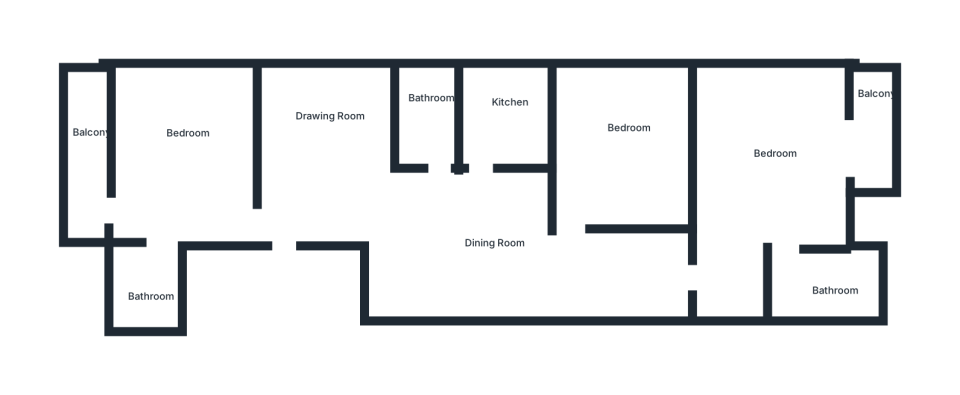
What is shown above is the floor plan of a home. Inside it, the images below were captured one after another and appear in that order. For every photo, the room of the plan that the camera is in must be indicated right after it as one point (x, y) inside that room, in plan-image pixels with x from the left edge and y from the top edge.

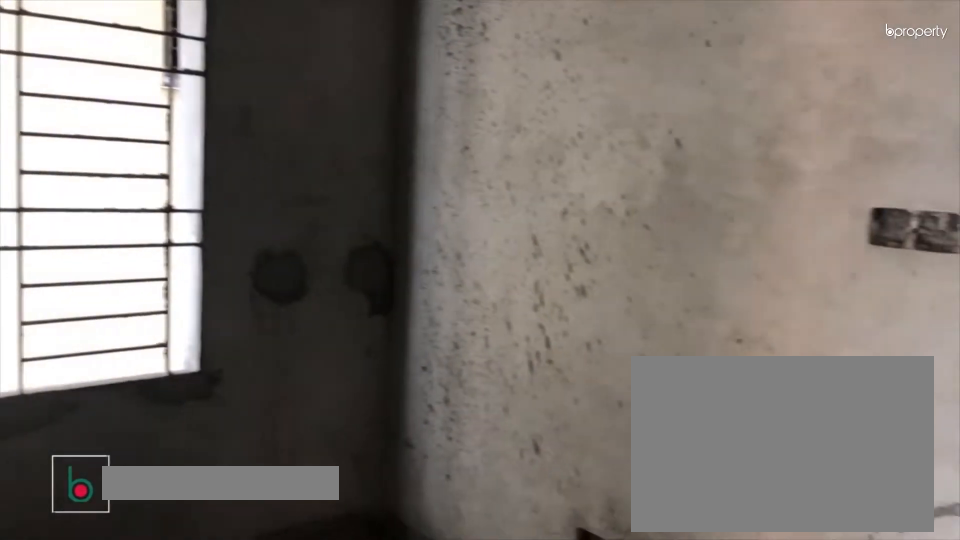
(335, 170)
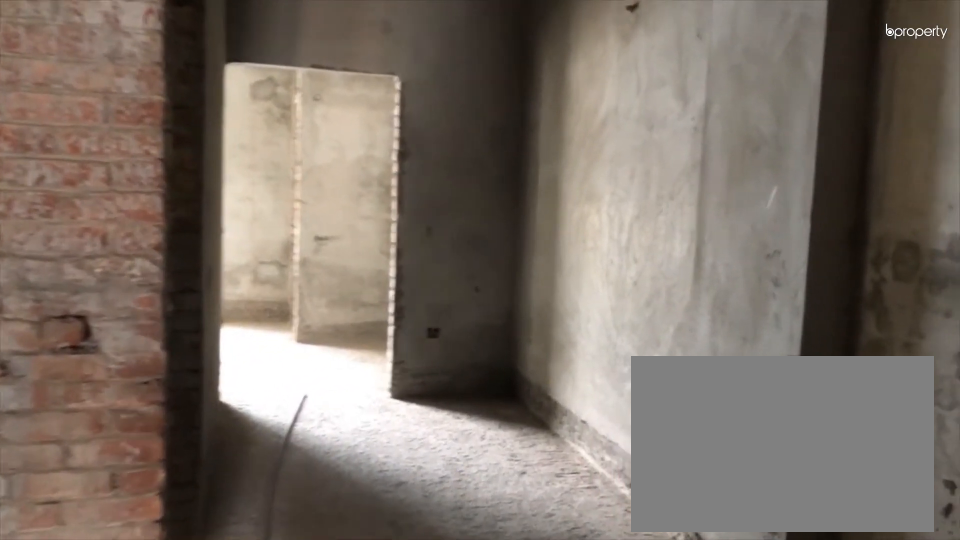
(465, 215)
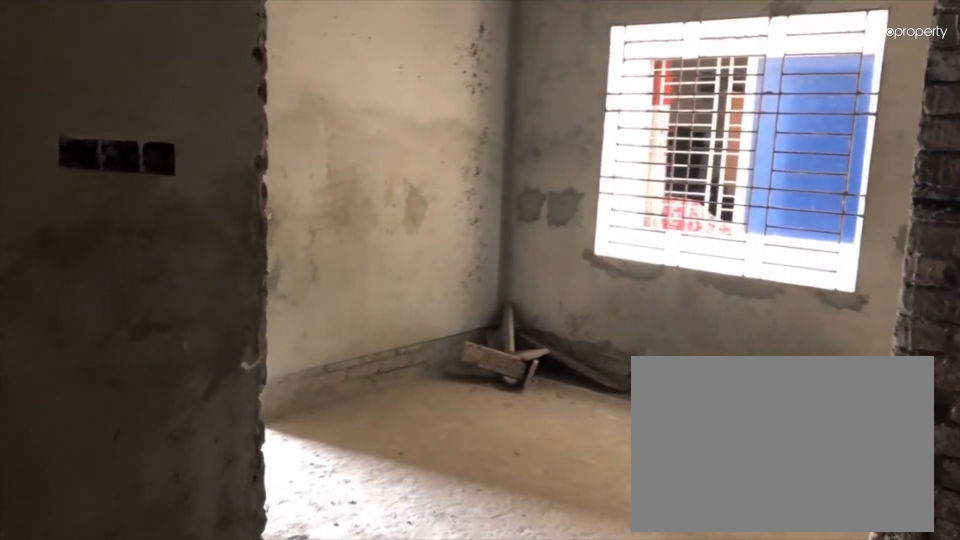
(465, 215)
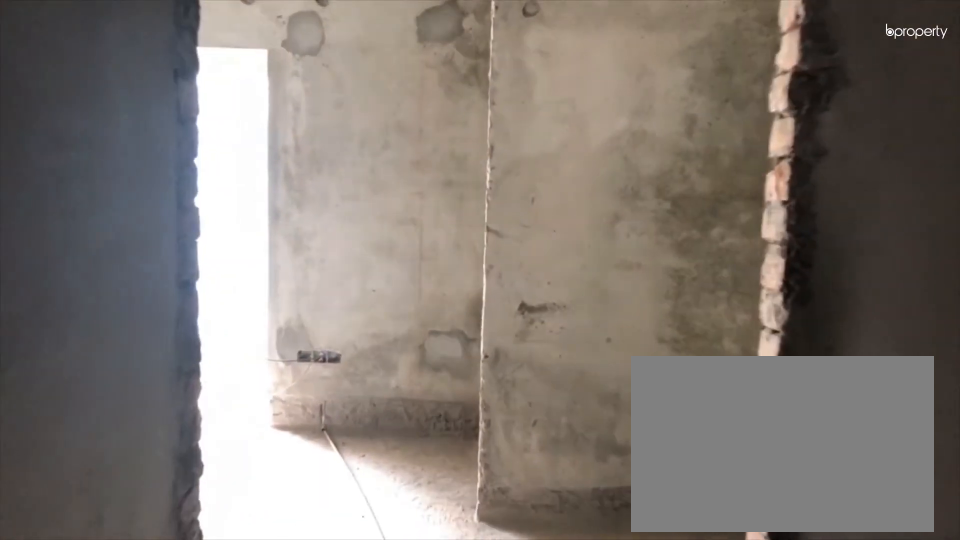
(734, 246)
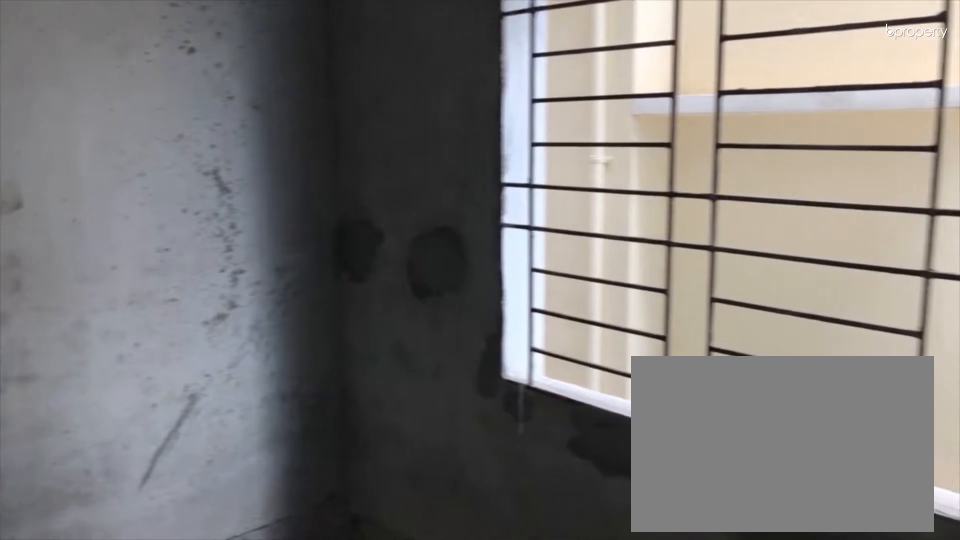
(762, 139)
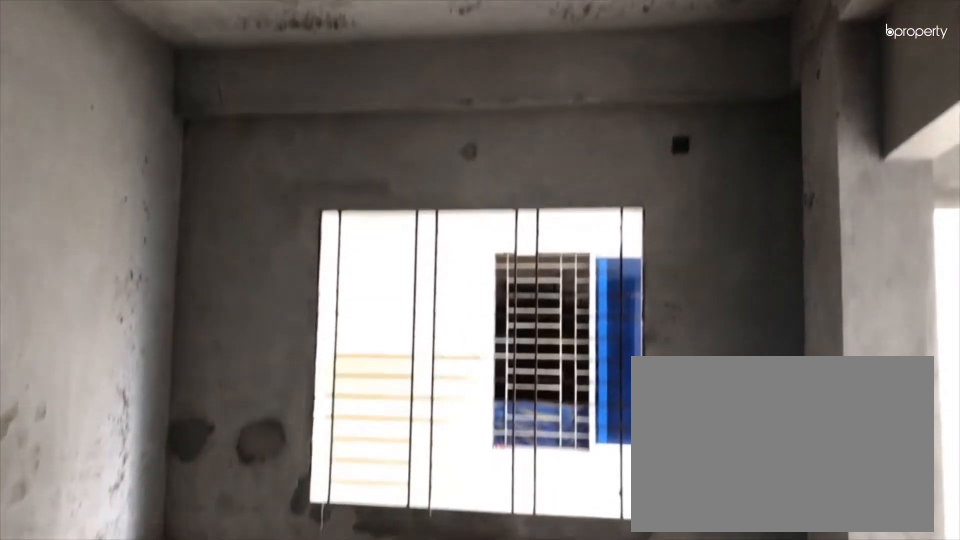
(762, 139)
